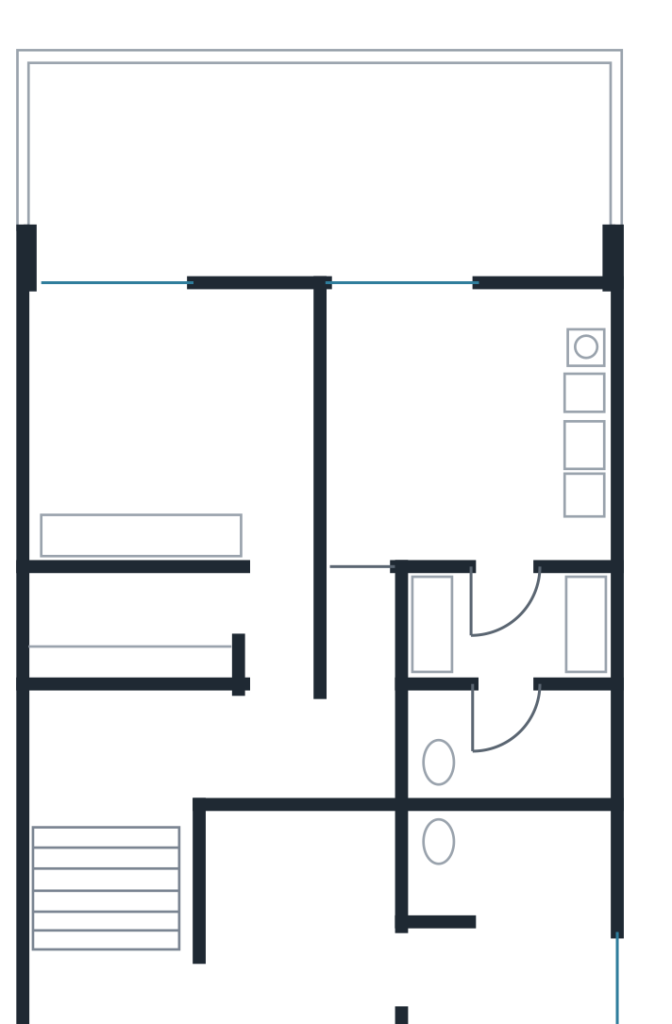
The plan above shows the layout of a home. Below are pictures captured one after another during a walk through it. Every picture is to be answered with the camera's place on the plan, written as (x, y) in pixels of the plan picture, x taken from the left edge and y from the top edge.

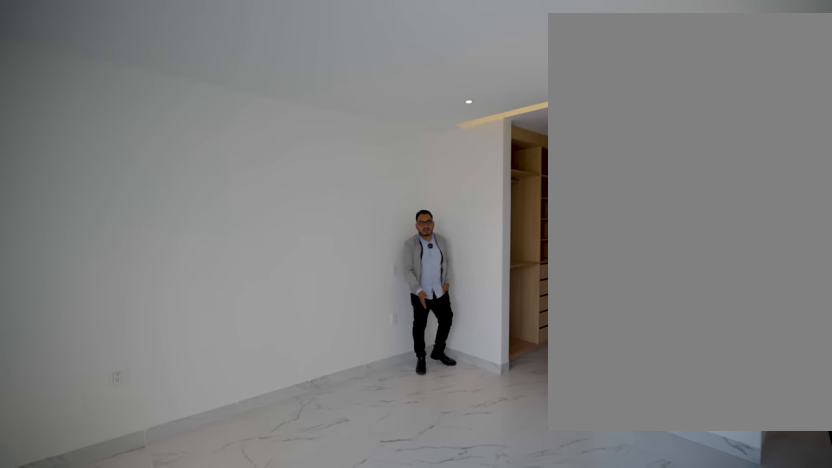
(426, 356)
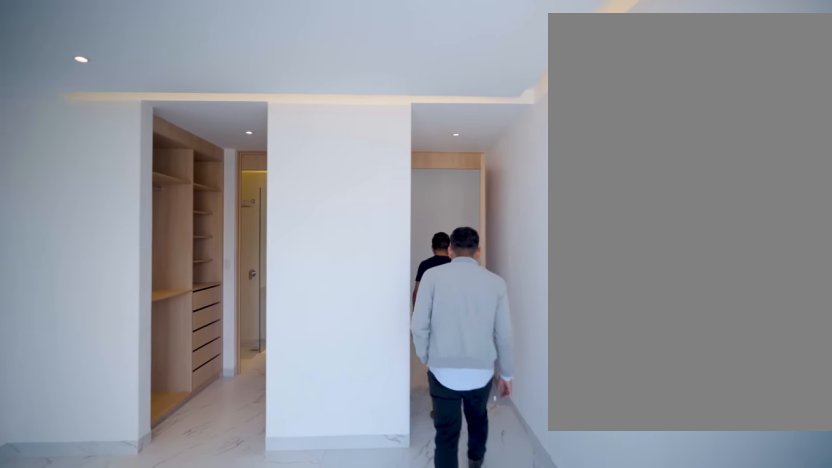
(358, 484)
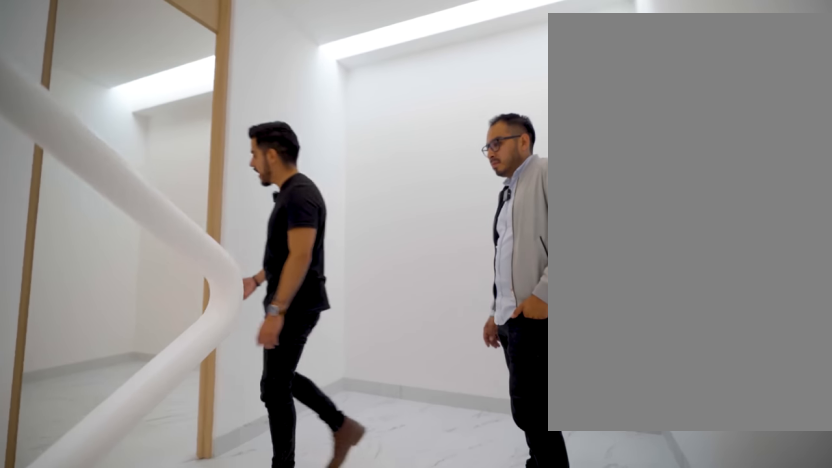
(66, 834)
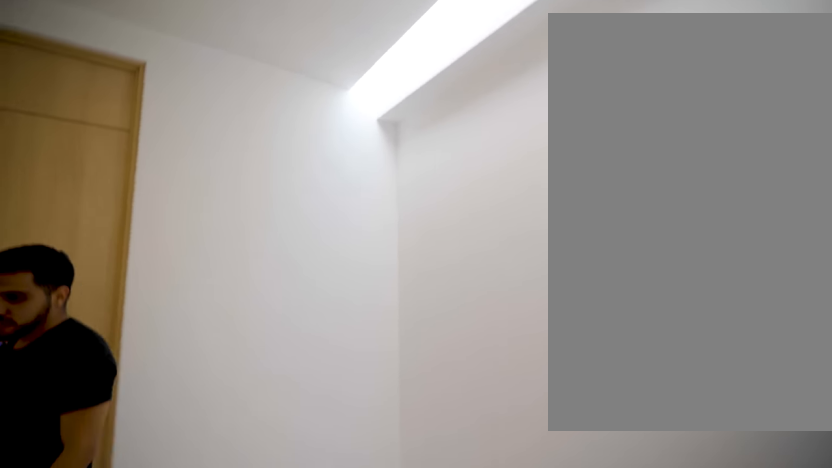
(285, 996)
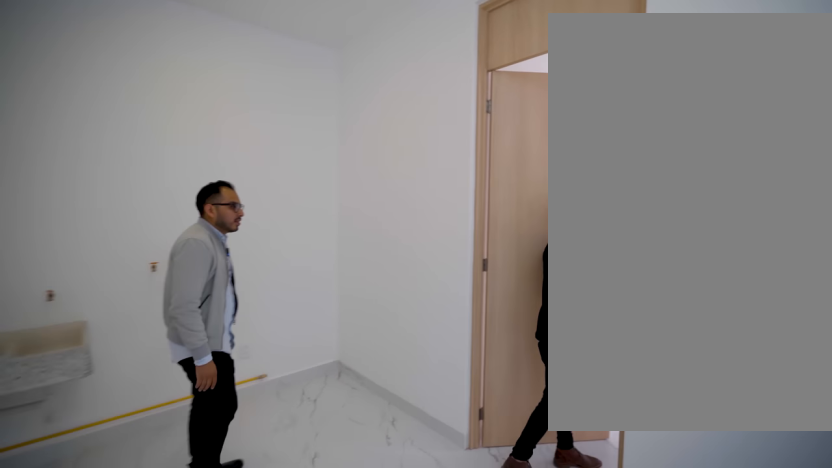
(306, 964)
